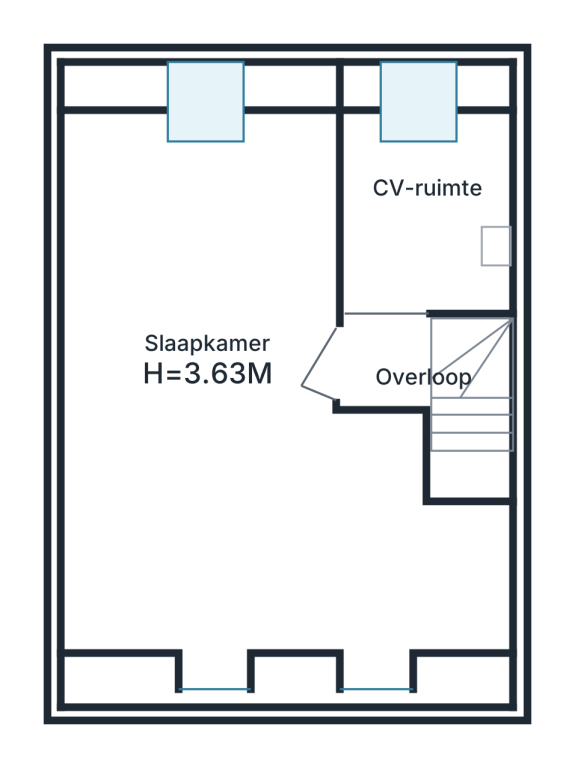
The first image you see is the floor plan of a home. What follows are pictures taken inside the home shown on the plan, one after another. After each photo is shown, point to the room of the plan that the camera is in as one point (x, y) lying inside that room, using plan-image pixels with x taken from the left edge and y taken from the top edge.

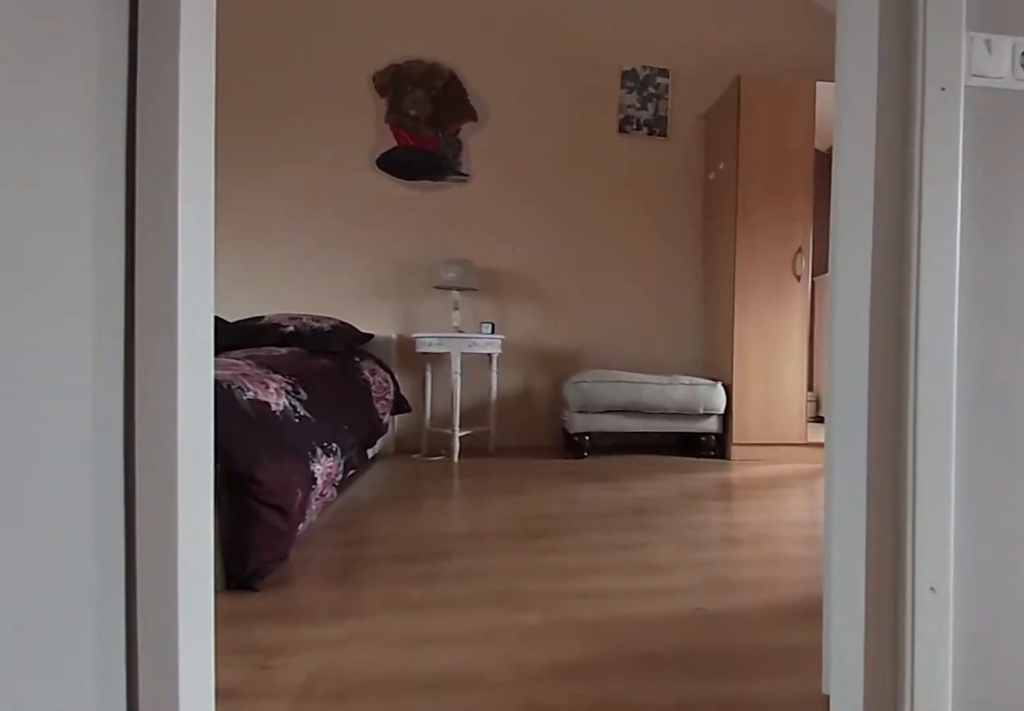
(387, 361)
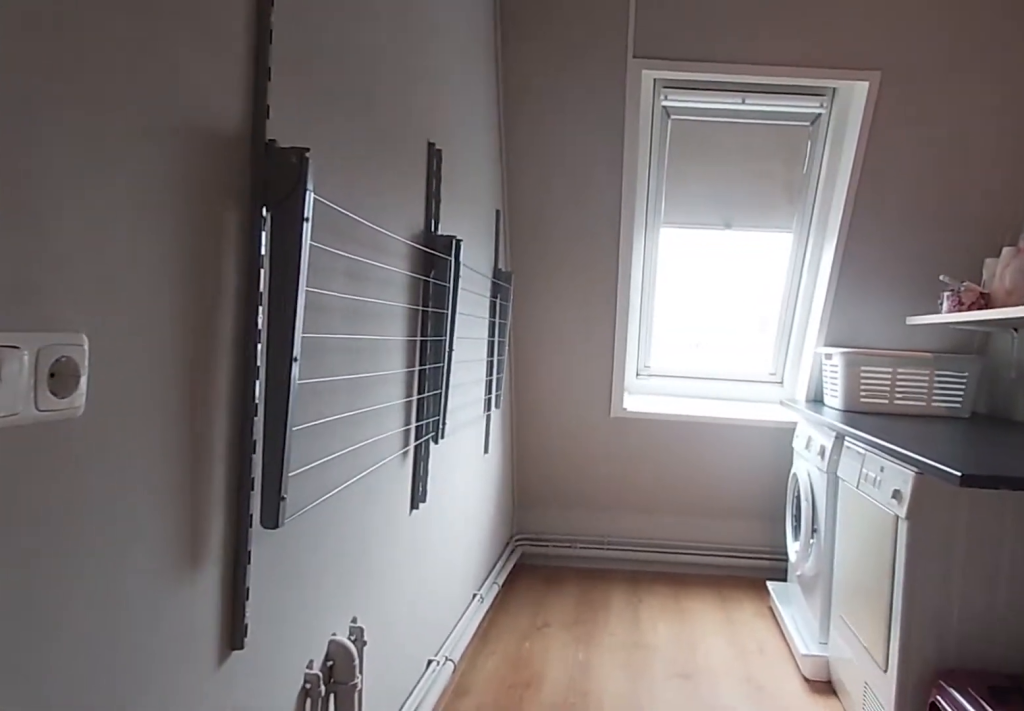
(387, 361)
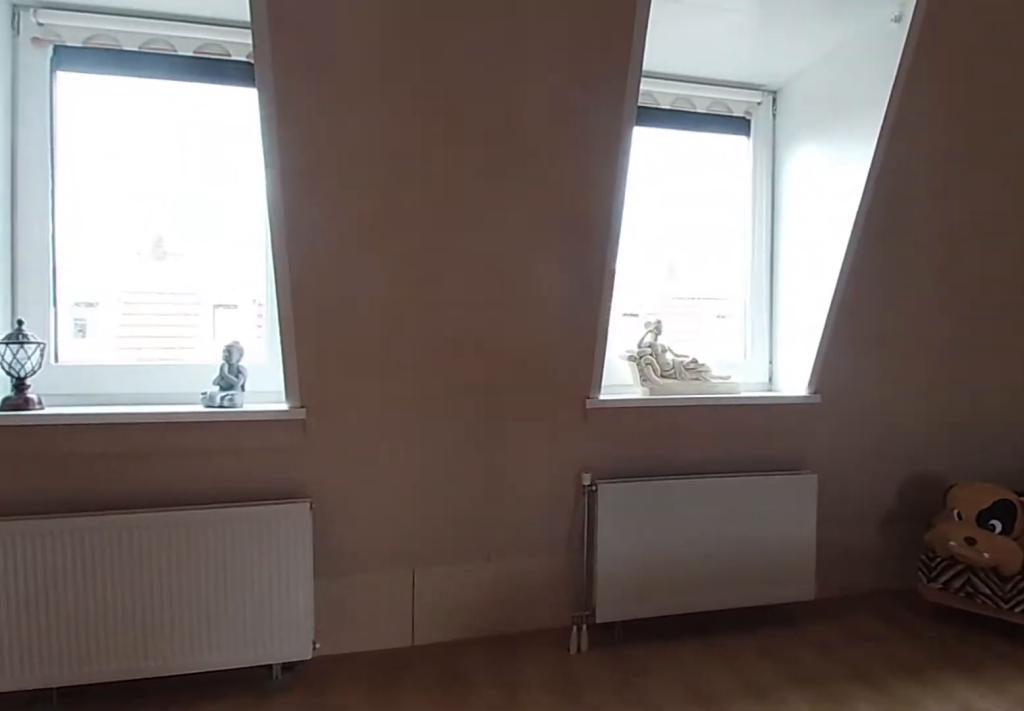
(200, 363)
